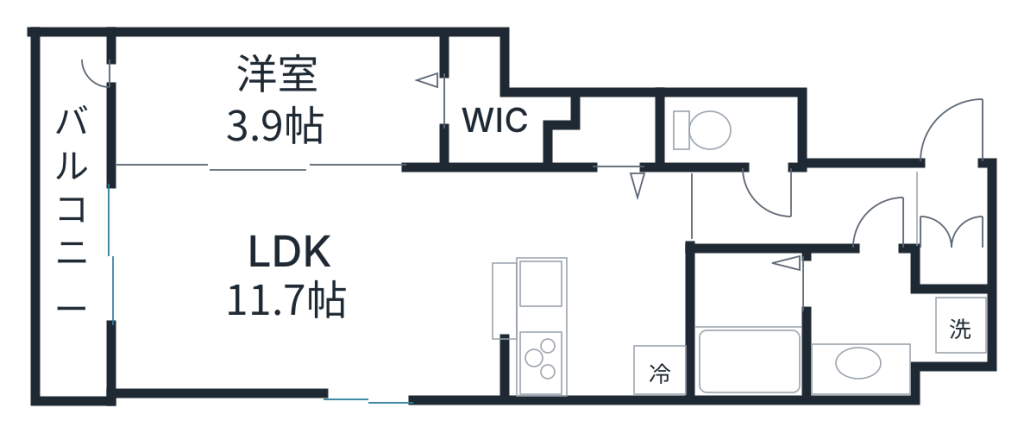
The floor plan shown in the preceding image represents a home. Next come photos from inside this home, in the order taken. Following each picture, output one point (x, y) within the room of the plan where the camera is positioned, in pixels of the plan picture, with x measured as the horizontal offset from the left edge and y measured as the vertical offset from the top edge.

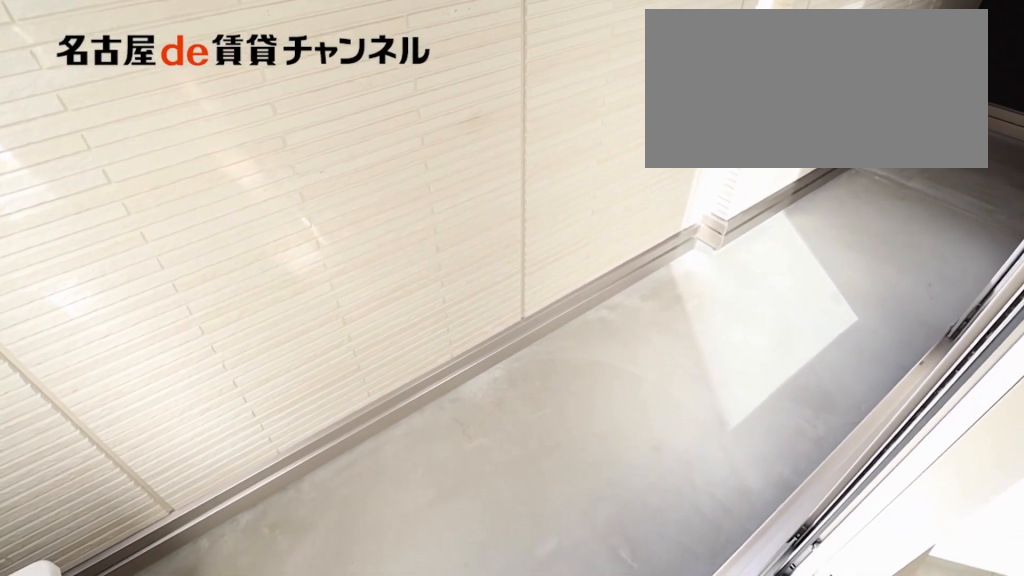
(77, 219)
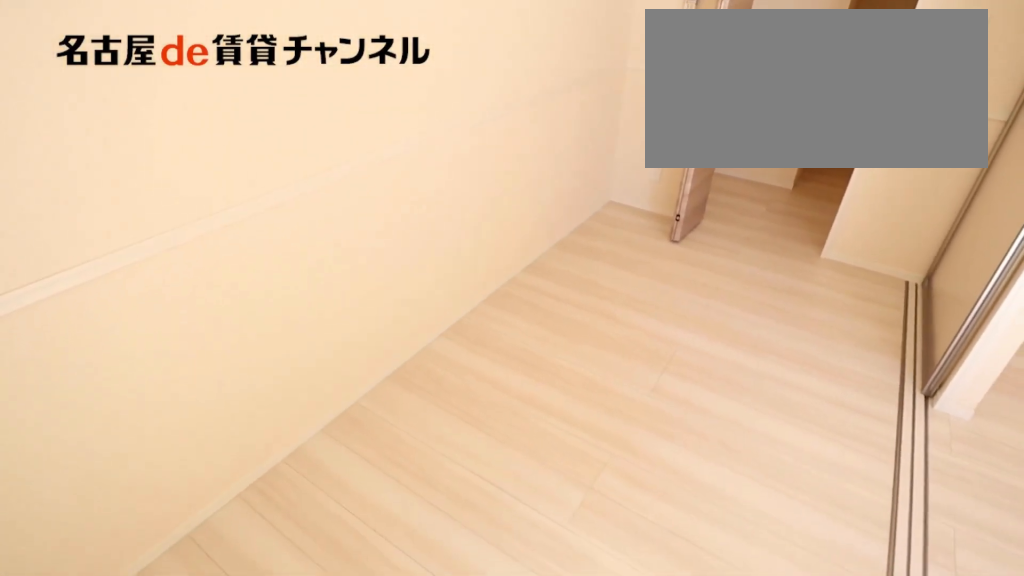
(278, 102)
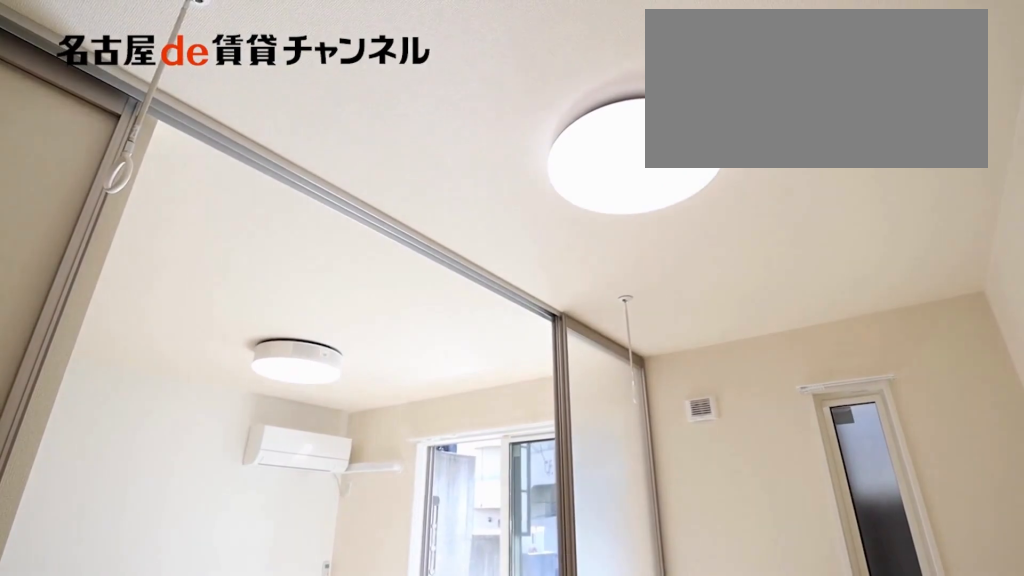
(278, 102)
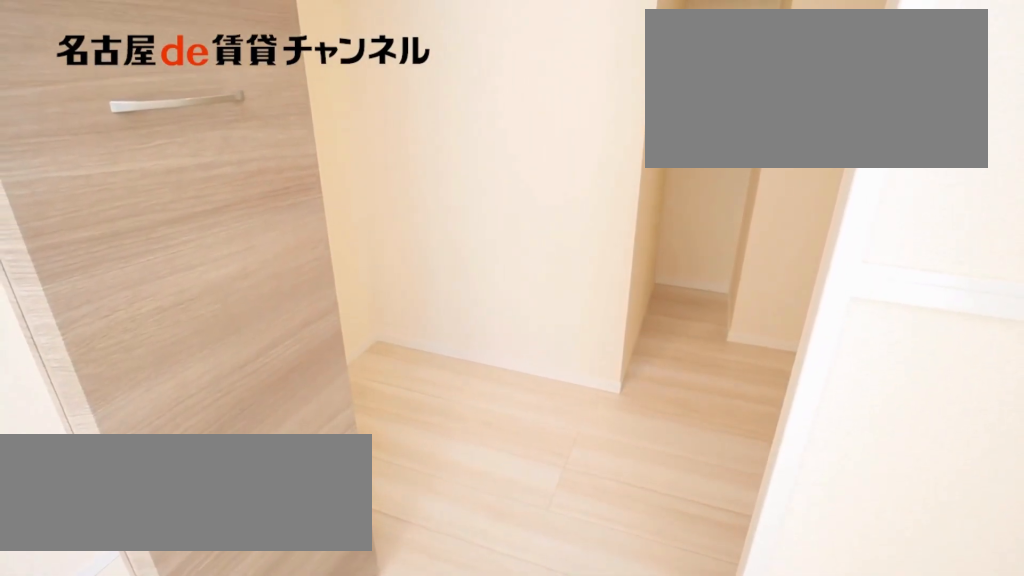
(492, 113)
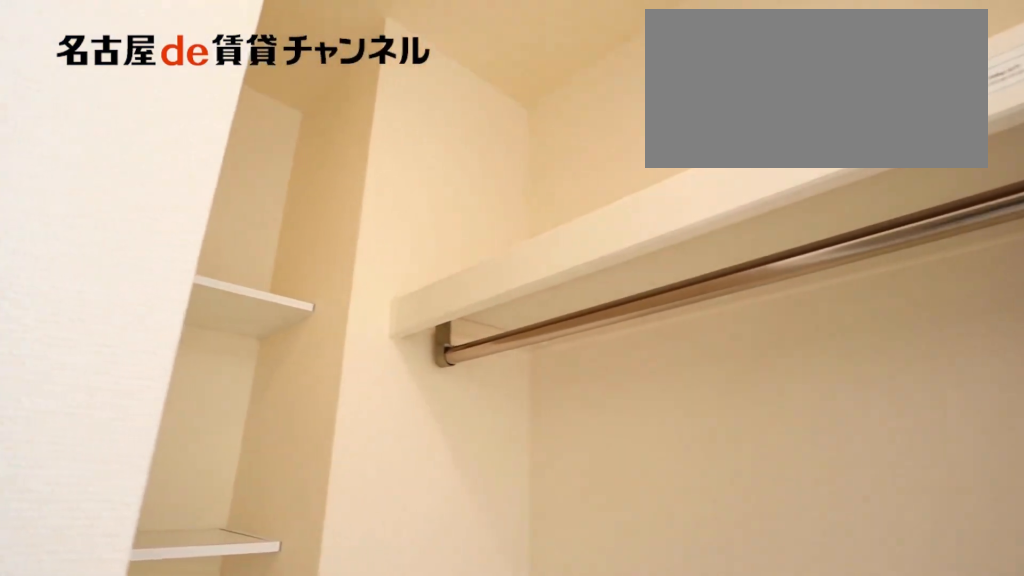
(492, 113)
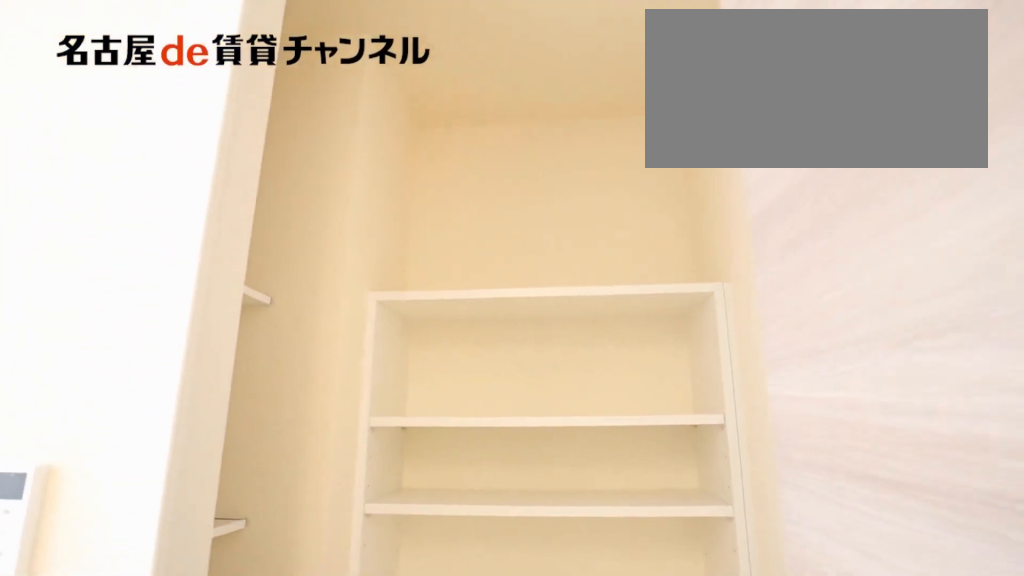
(604, 136)
